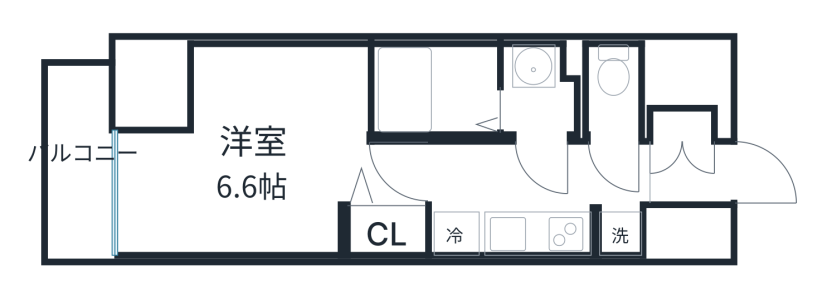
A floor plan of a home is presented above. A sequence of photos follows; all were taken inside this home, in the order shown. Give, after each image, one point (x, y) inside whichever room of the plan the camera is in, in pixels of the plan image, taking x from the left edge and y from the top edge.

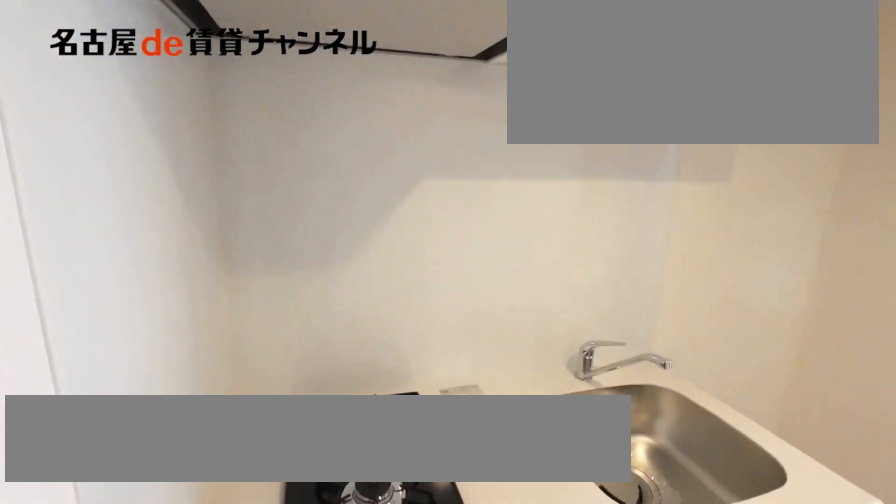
(511, 229)
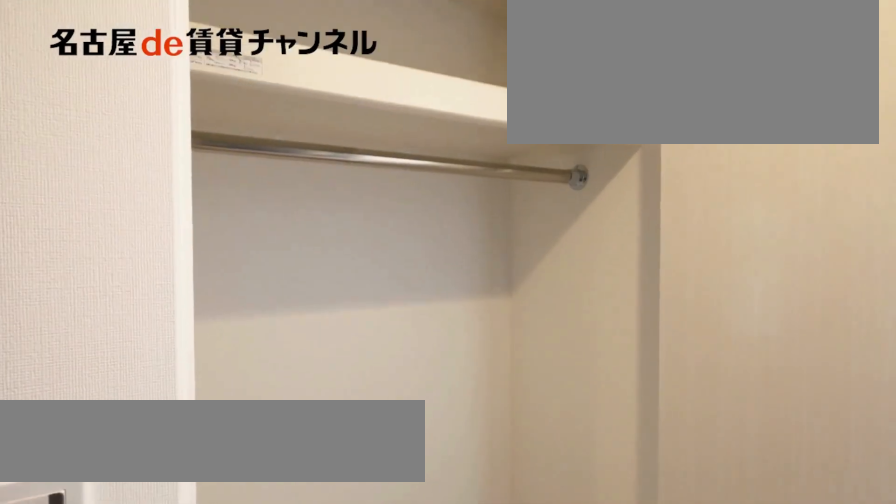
(384, 230)
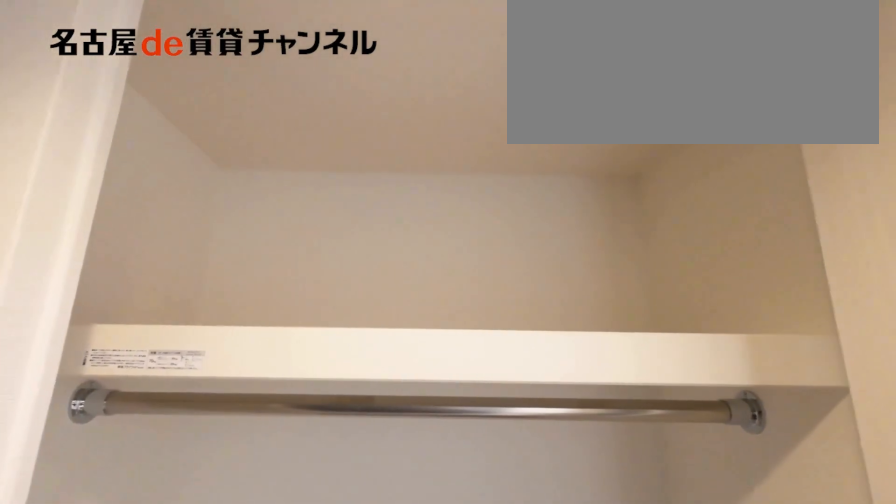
(384, 230)
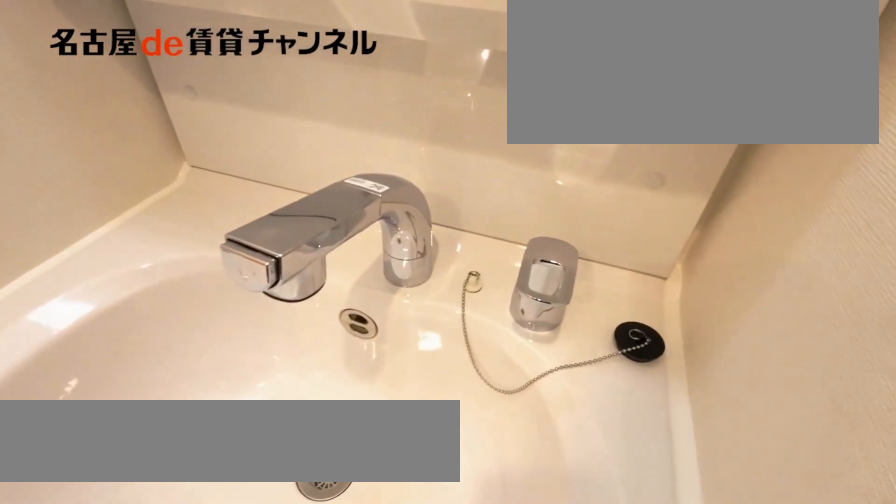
(541, 91)
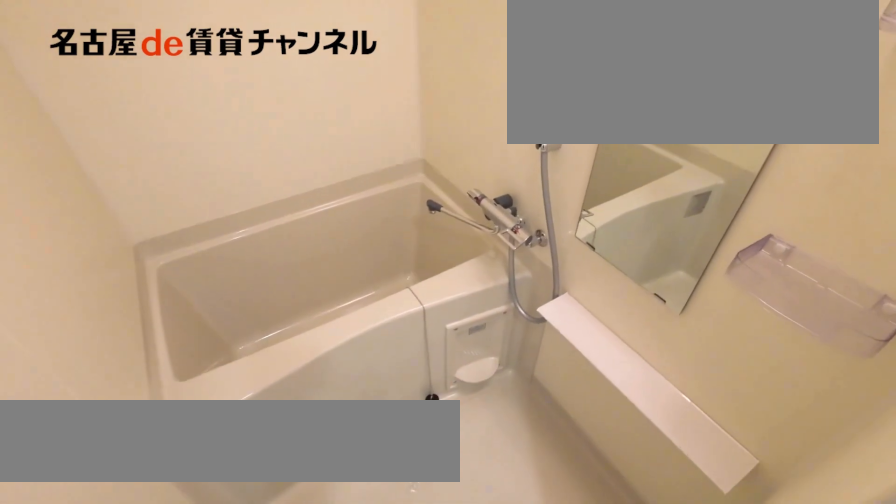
(435, 90)
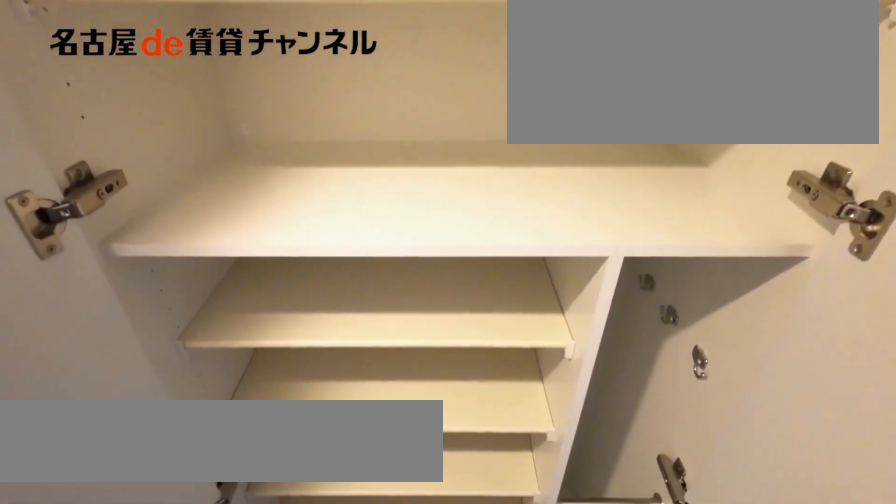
(688, 123)
